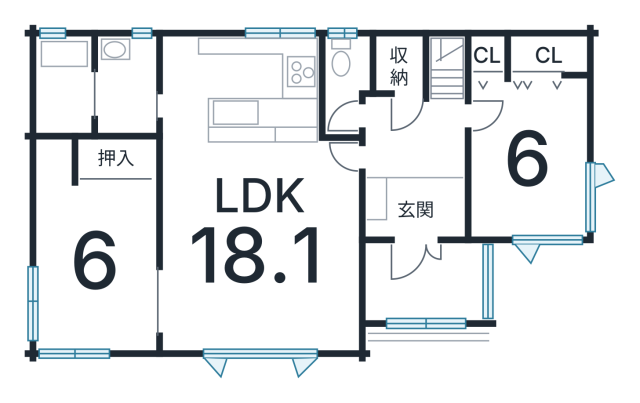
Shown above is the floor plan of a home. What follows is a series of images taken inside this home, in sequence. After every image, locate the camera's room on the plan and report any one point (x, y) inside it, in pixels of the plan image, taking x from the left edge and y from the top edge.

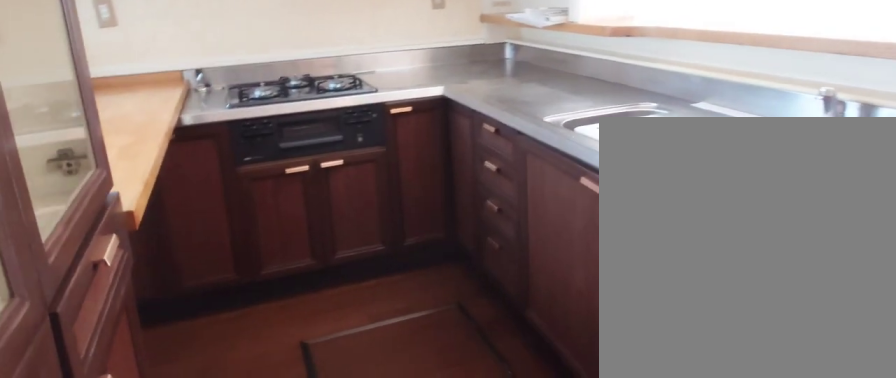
(237, 97)
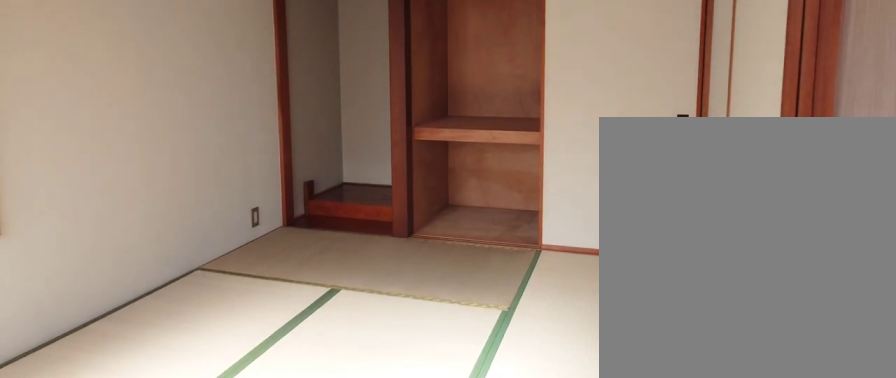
(88, 266)
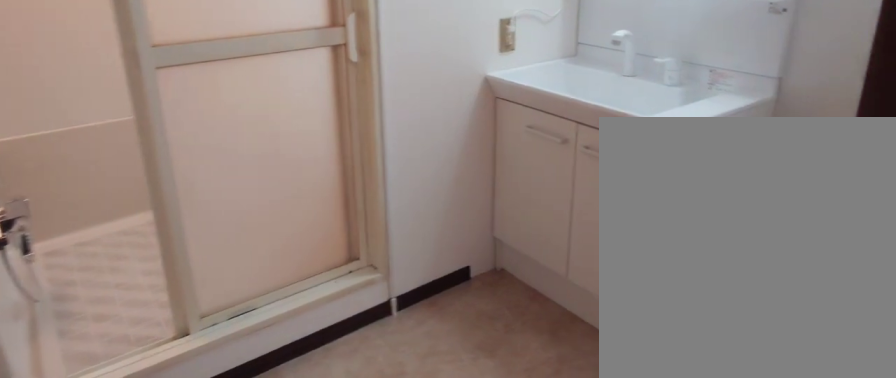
(121, 92)
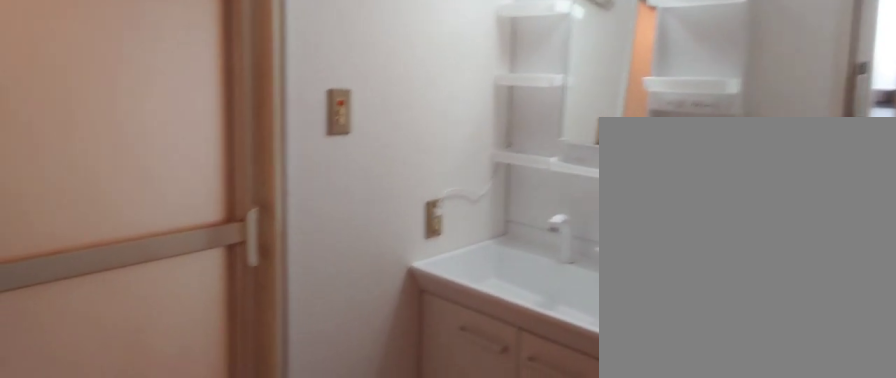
(121, 92)
